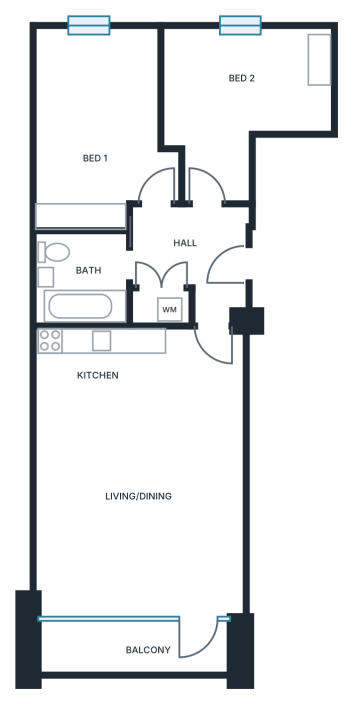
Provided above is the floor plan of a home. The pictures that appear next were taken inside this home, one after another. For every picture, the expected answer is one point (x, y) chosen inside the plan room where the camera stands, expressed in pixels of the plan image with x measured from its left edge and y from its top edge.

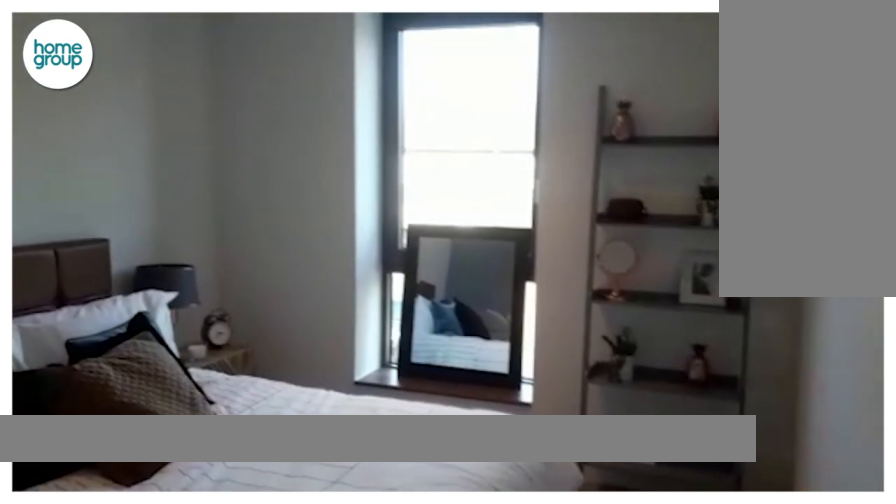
(102, 124)
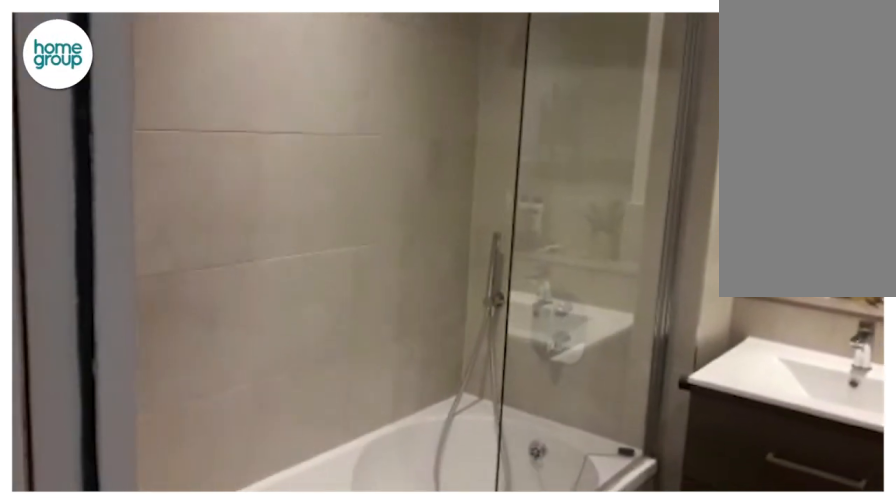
(81, 278)
